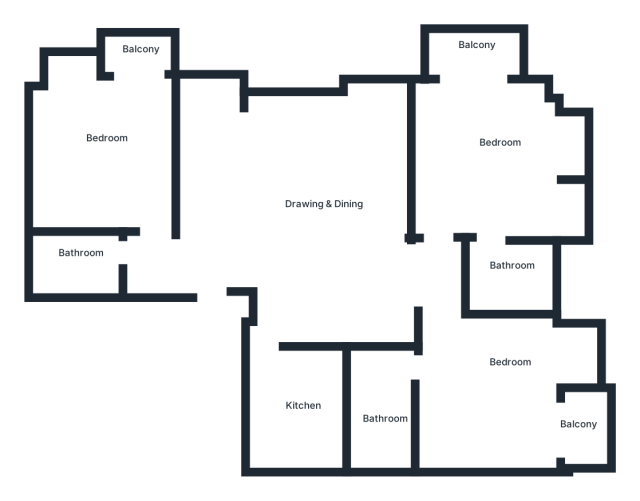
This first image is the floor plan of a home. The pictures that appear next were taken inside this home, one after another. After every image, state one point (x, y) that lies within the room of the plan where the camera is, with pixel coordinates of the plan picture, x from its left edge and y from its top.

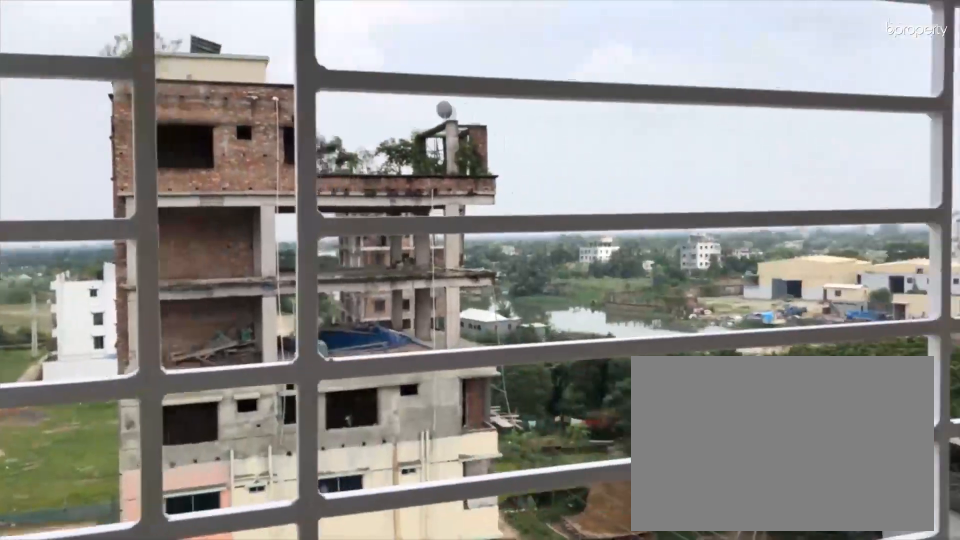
(137, 58)
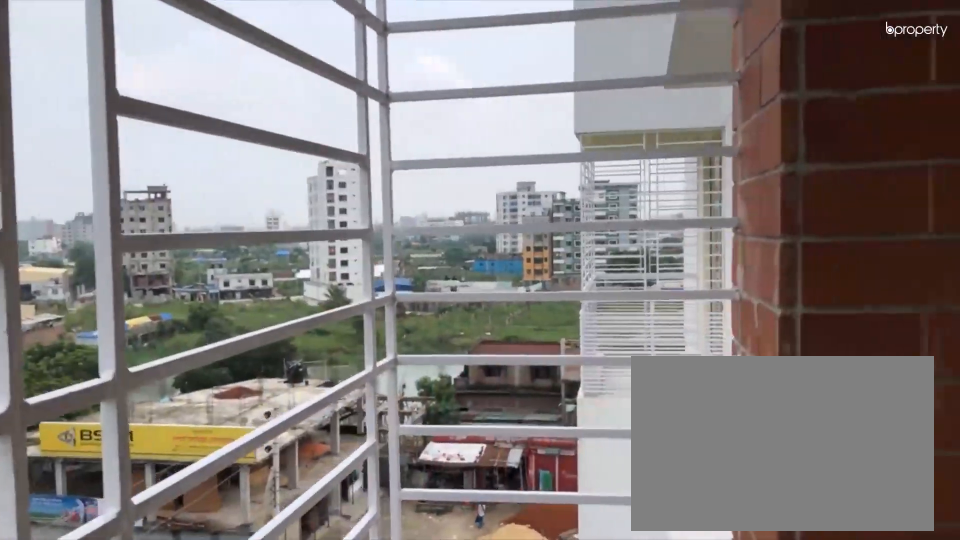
(137, 58)
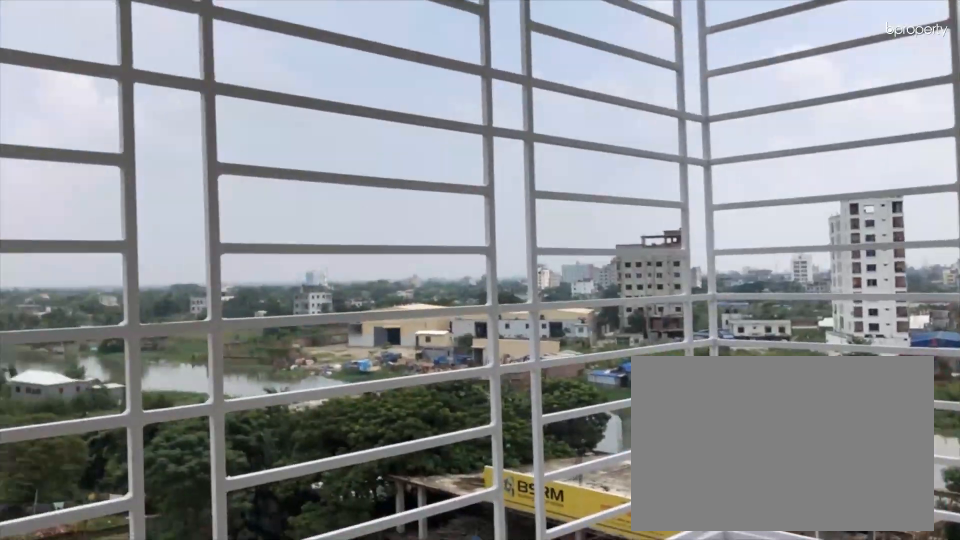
(477, 65)
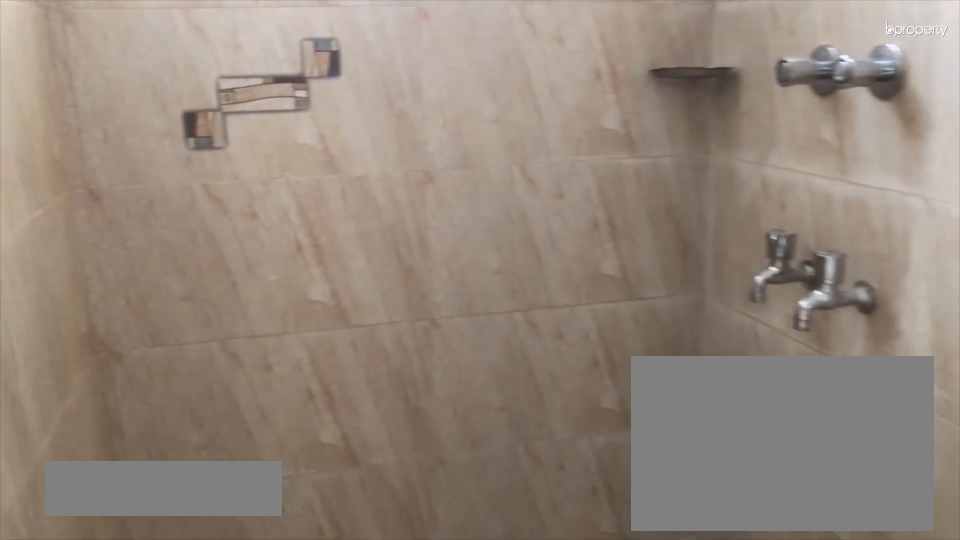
(382, 388)
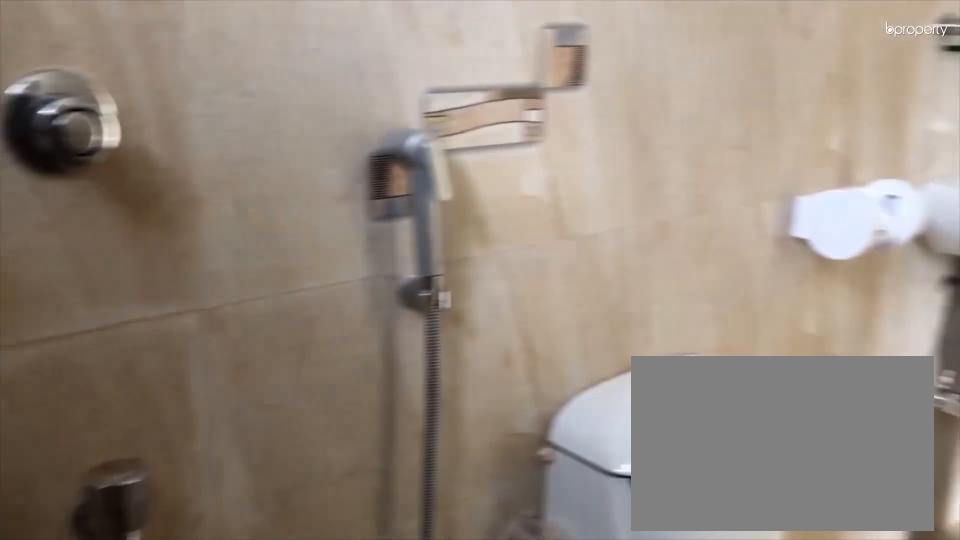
(382, 388)
